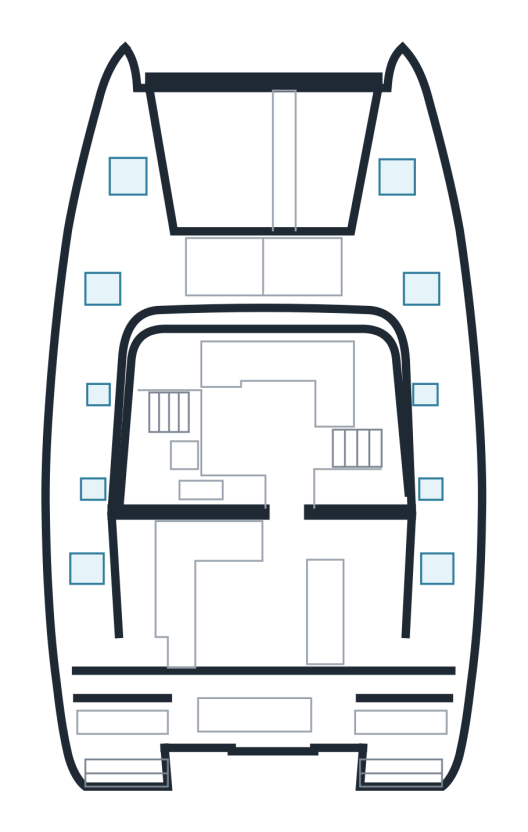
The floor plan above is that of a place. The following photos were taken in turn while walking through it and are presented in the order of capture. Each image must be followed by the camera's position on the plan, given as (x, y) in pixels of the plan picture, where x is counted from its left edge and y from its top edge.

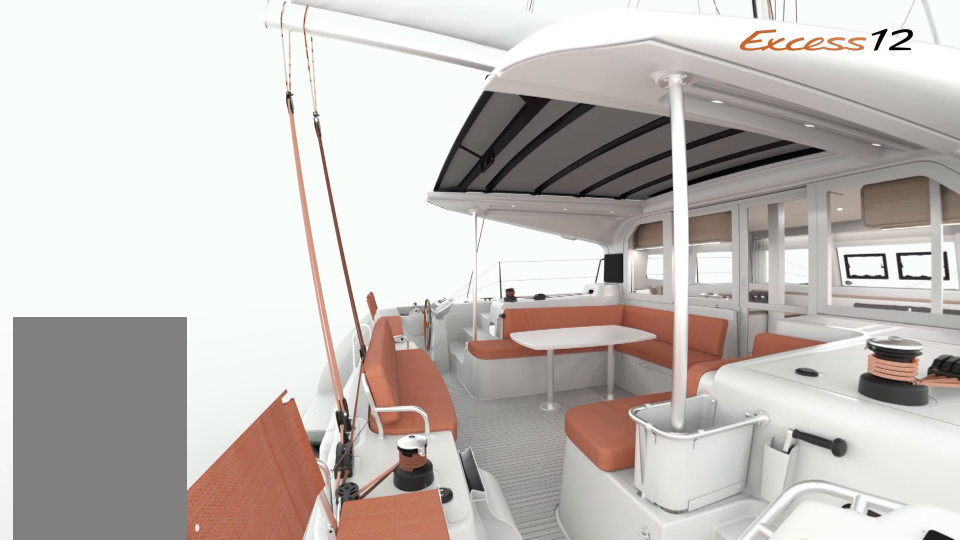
(412, 722)
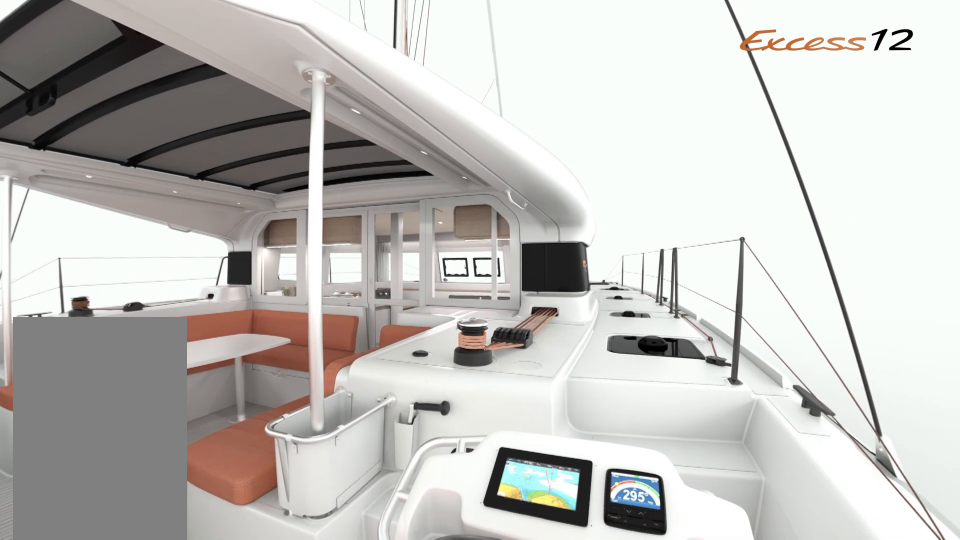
(412, 721)
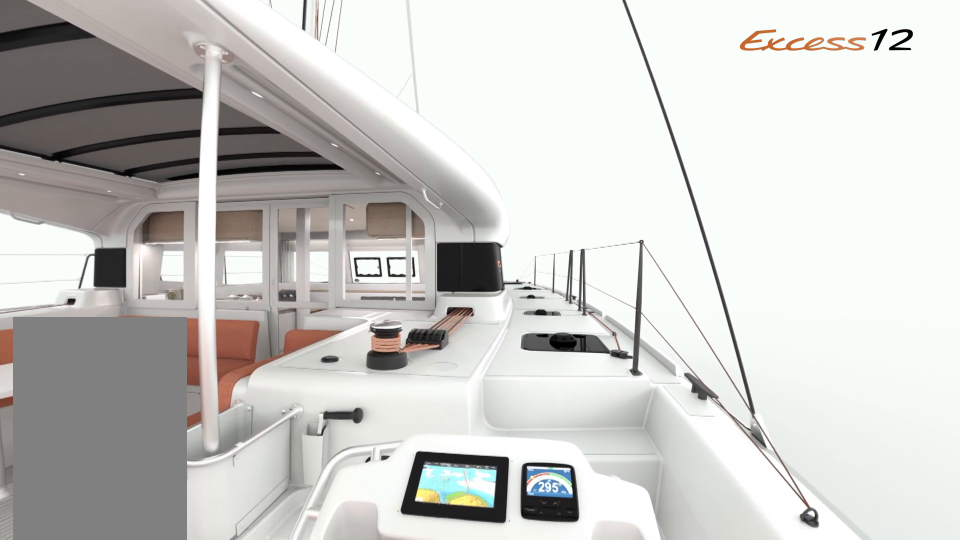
(412, 721)
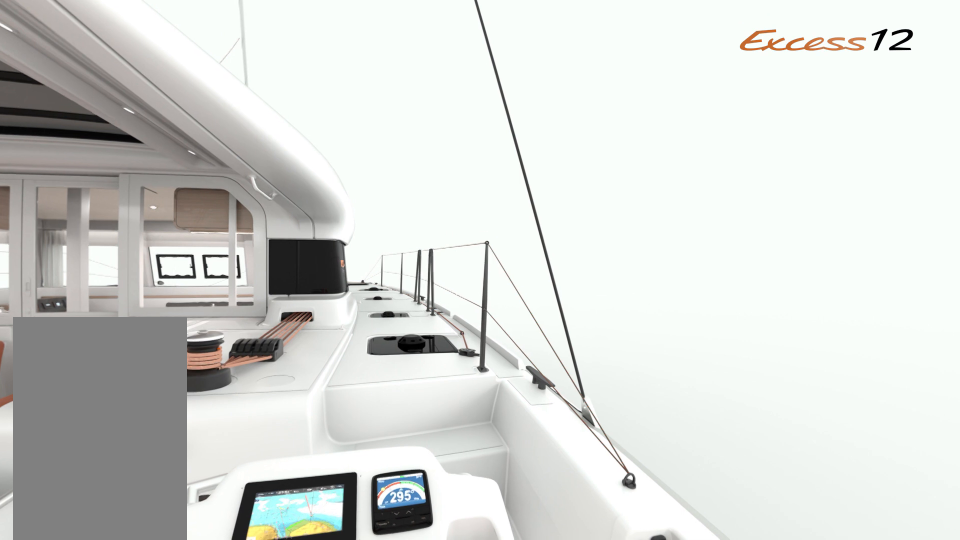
(412, 721)
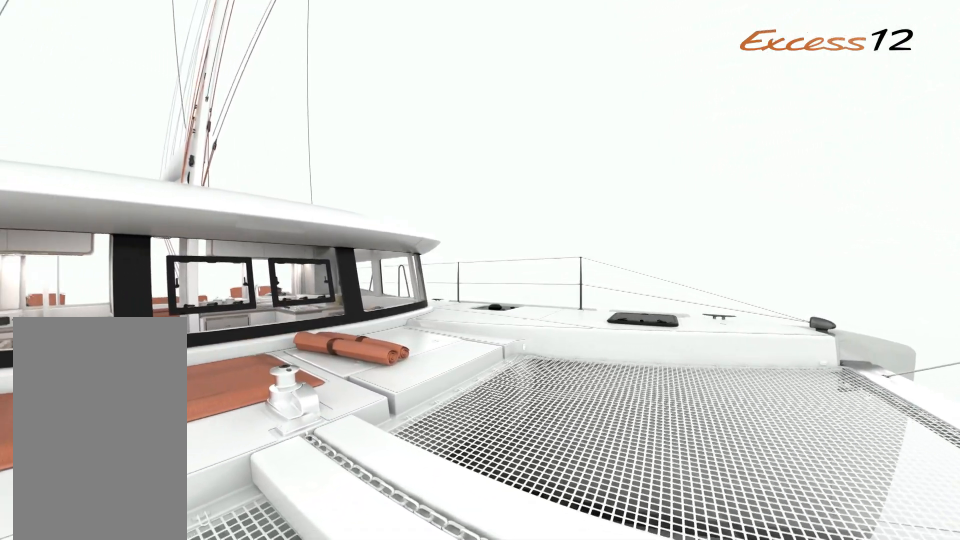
(323, 179)
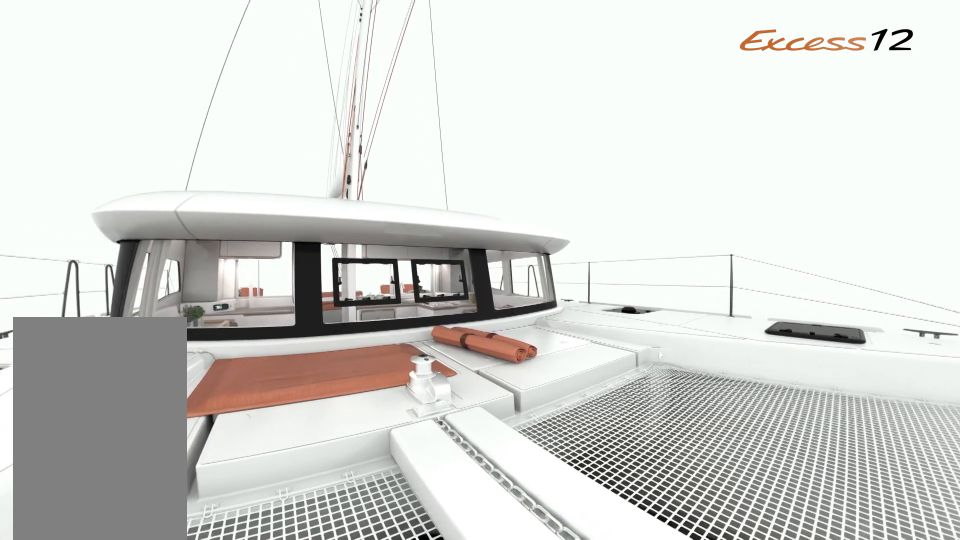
(332, 176)
